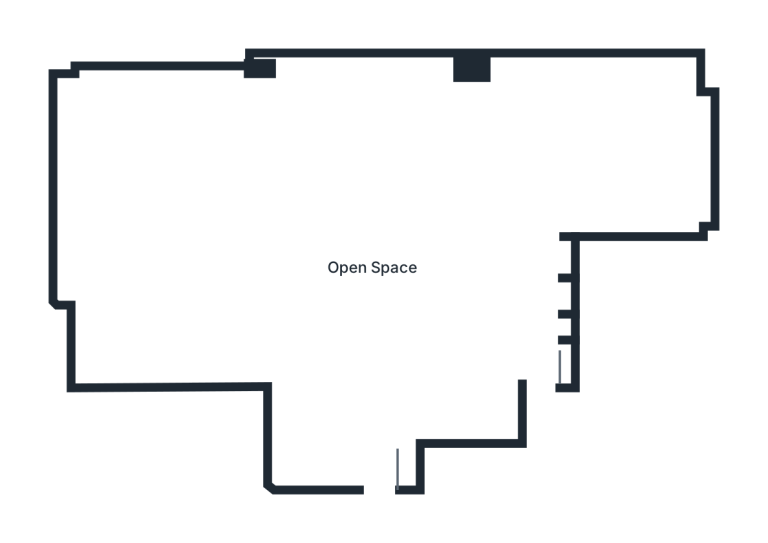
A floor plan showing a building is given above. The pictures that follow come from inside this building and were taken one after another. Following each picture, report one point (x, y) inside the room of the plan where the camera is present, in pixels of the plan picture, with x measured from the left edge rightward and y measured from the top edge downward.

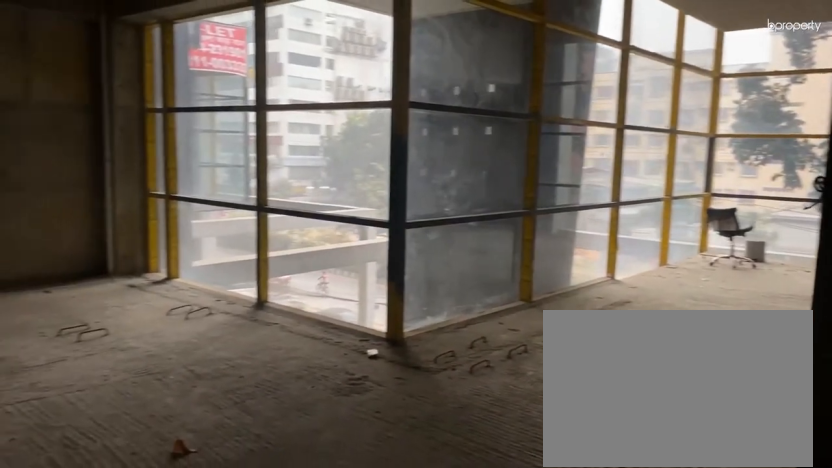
(383, 288)
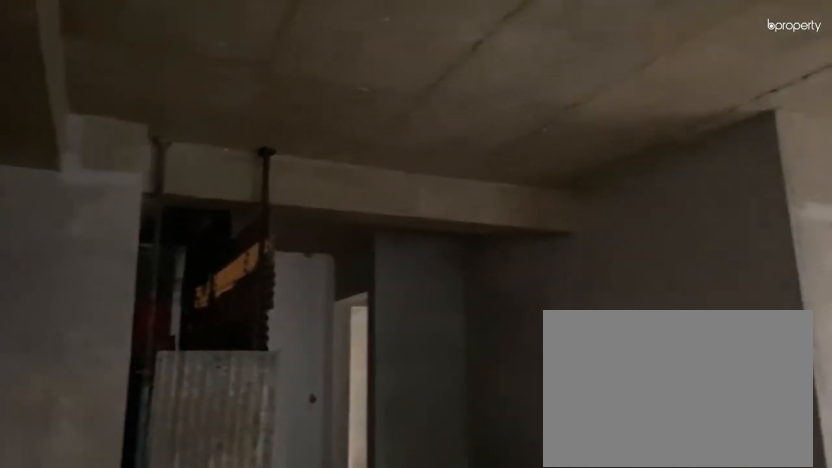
(383, 288)
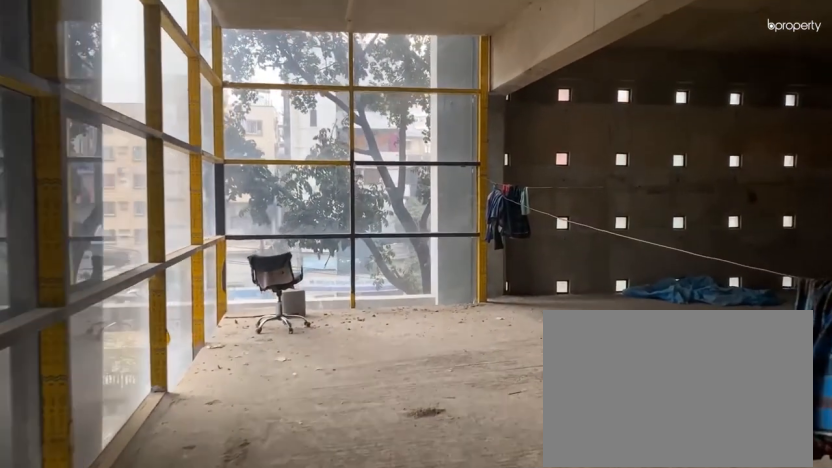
(222, 348)
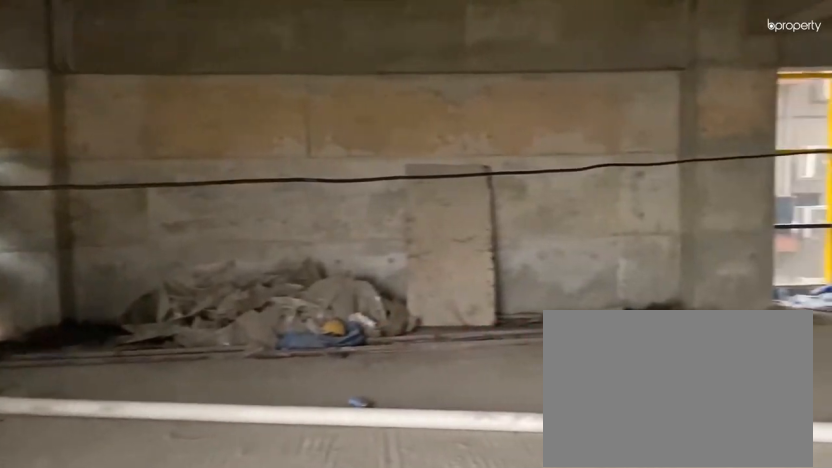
(117, 195)
